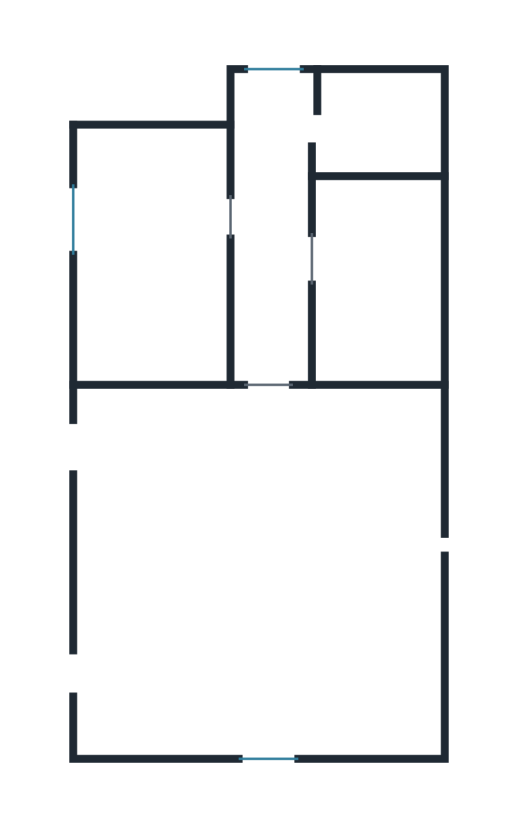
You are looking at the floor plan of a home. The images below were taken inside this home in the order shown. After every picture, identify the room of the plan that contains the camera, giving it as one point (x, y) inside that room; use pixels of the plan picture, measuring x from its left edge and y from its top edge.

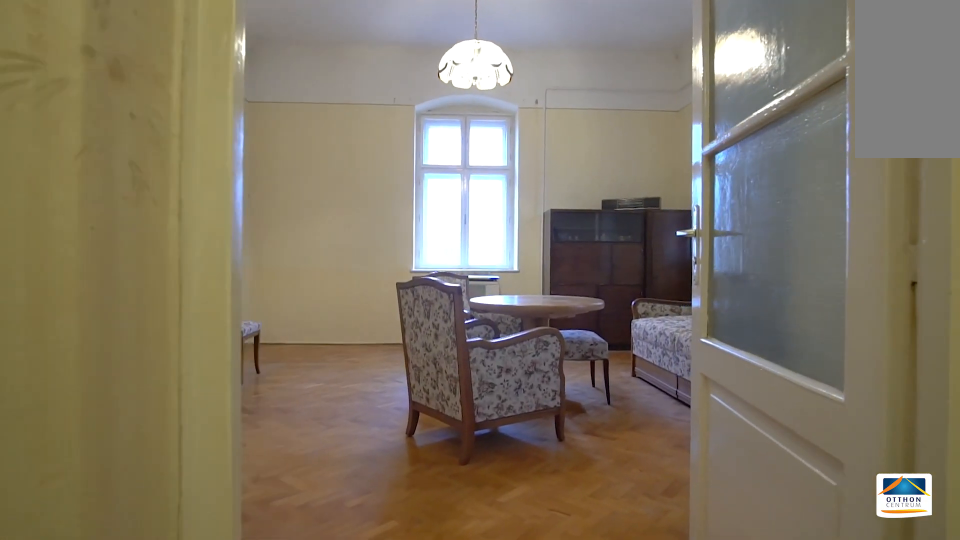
(274, 262)
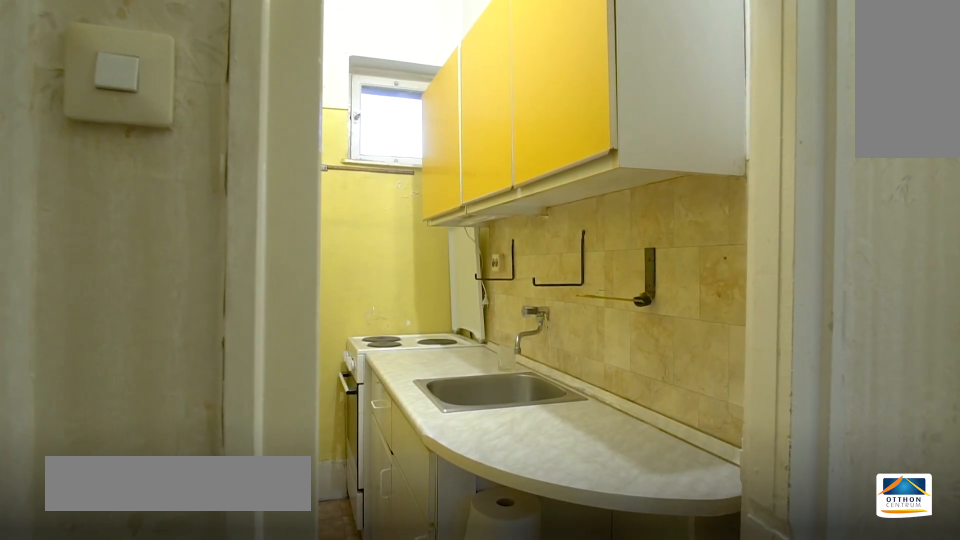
(382, 119)
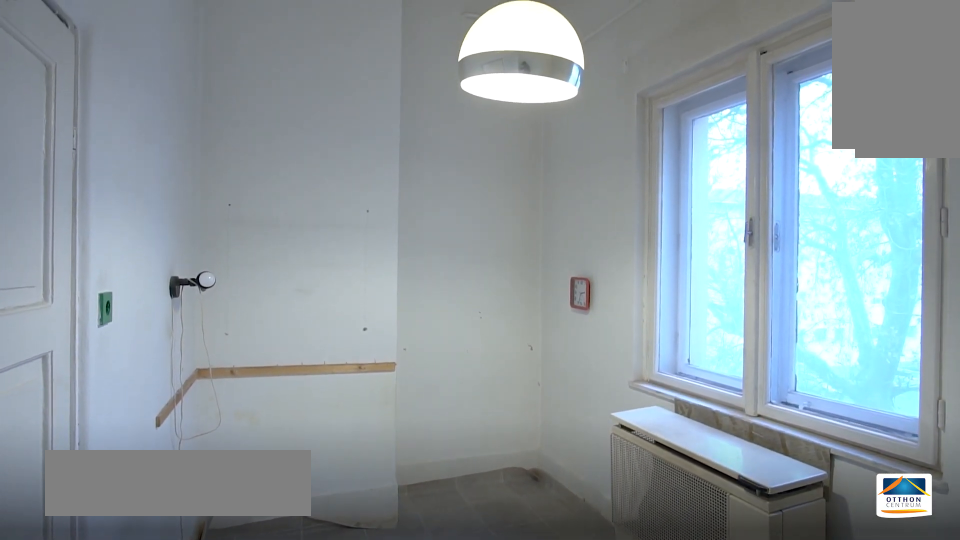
(148, 269)
